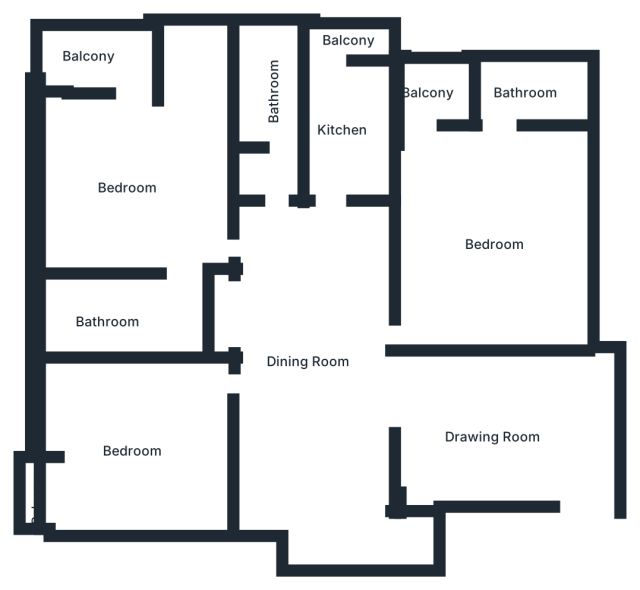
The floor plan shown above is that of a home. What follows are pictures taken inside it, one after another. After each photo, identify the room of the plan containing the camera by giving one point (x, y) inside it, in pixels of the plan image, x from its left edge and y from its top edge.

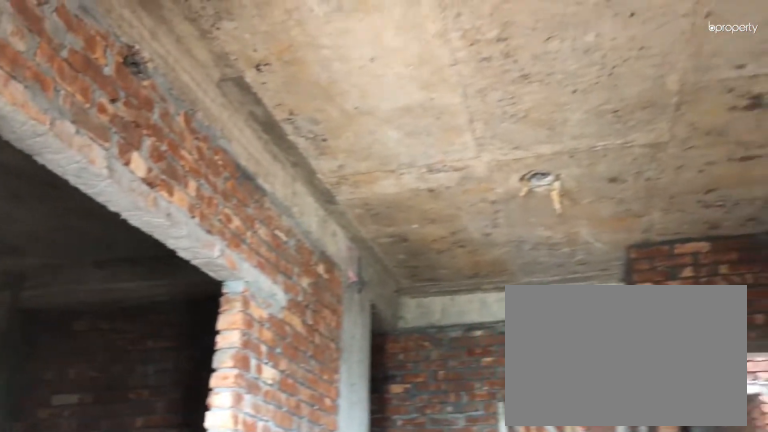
(310, 367)
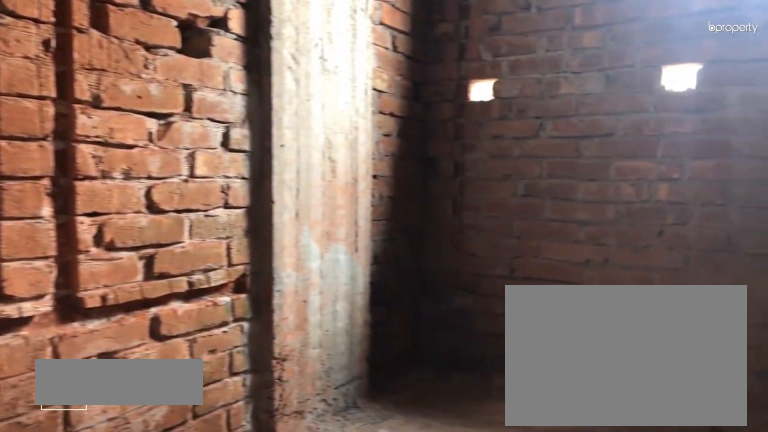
(112, 316)
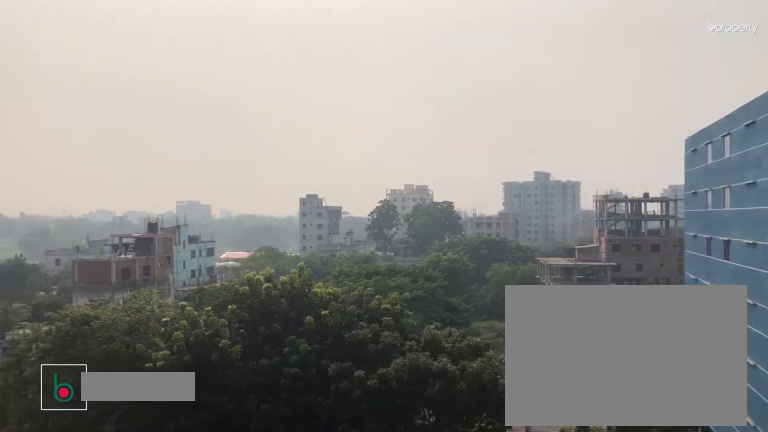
(86, 47)
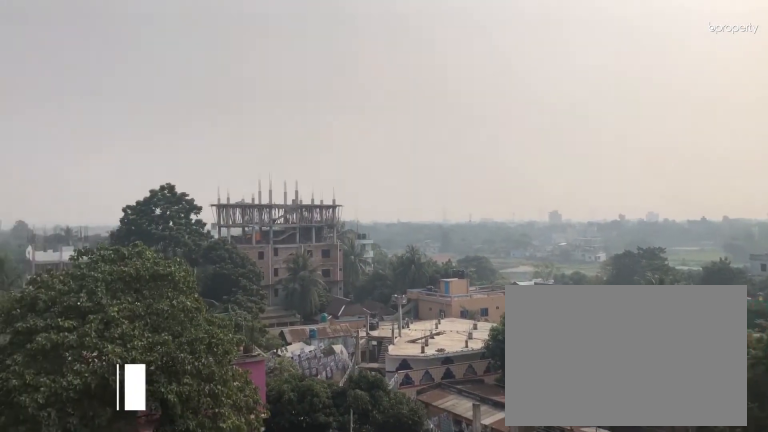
(86, 47)
